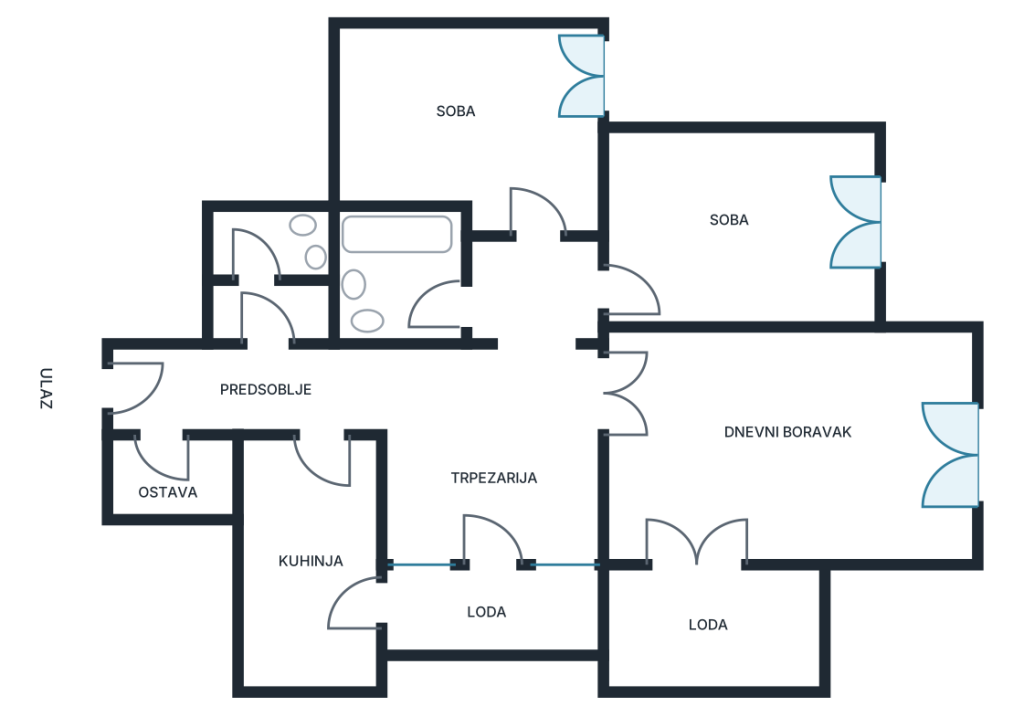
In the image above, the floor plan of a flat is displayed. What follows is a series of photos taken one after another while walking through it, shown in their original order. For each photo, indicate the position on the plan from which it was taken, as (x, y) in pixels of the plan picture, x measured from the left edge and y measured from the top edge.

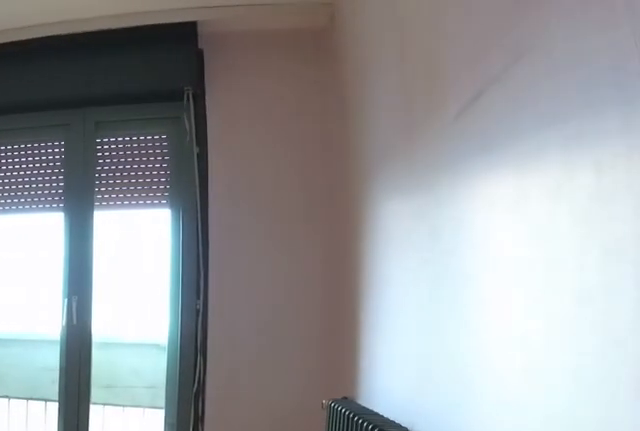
(612, 309)
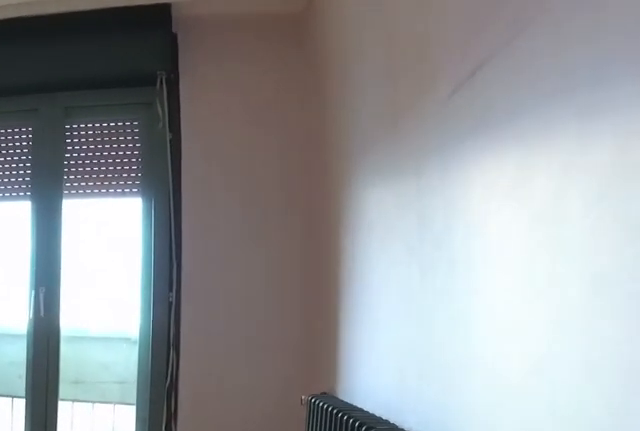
(649, 301)
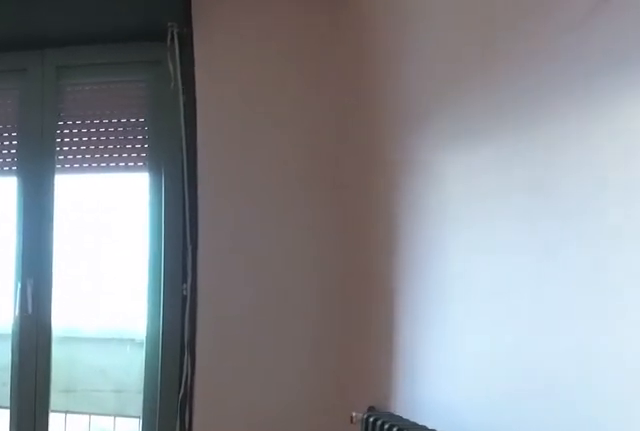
(692, 291)
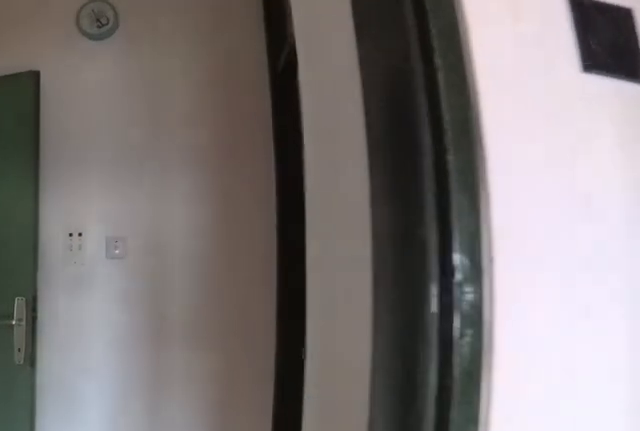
(708, 270)
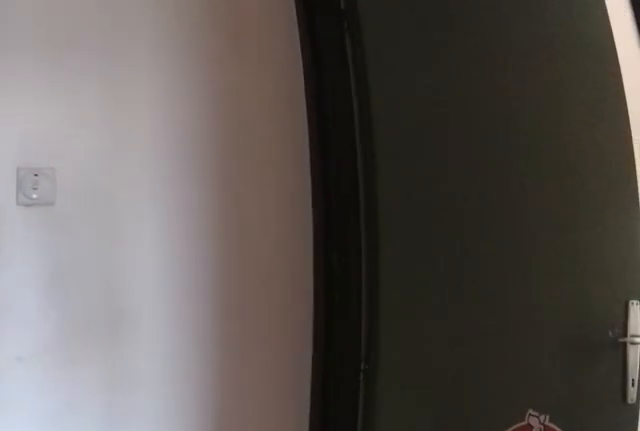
(622, 281)
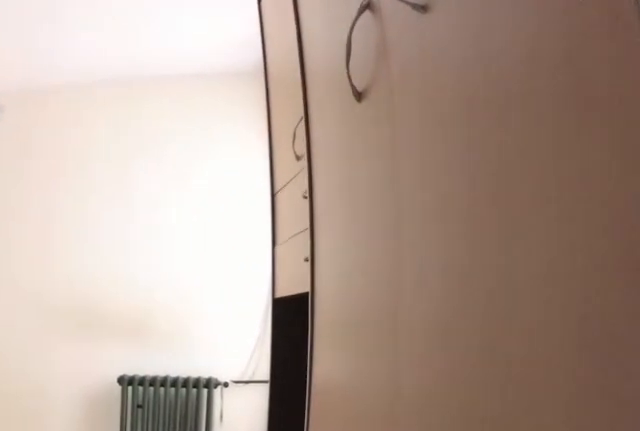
(538, 304)
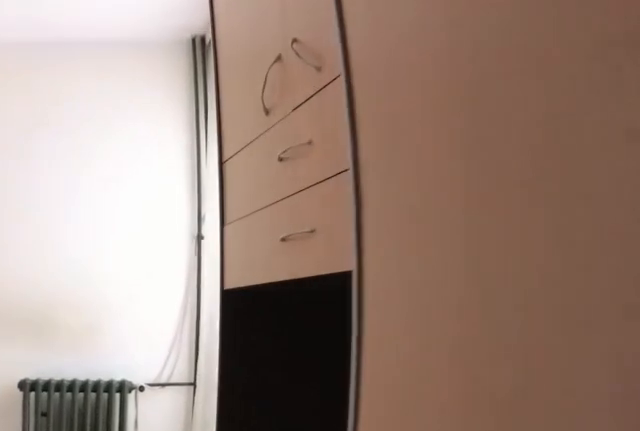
(538, 272)
